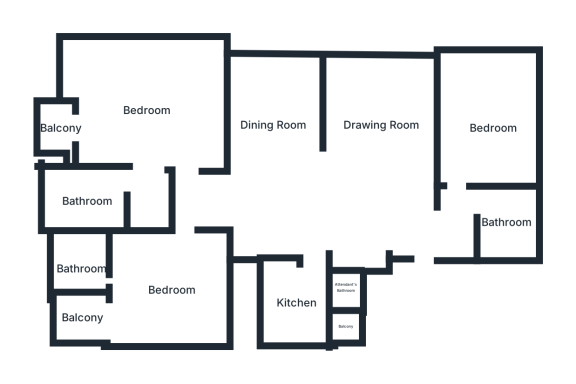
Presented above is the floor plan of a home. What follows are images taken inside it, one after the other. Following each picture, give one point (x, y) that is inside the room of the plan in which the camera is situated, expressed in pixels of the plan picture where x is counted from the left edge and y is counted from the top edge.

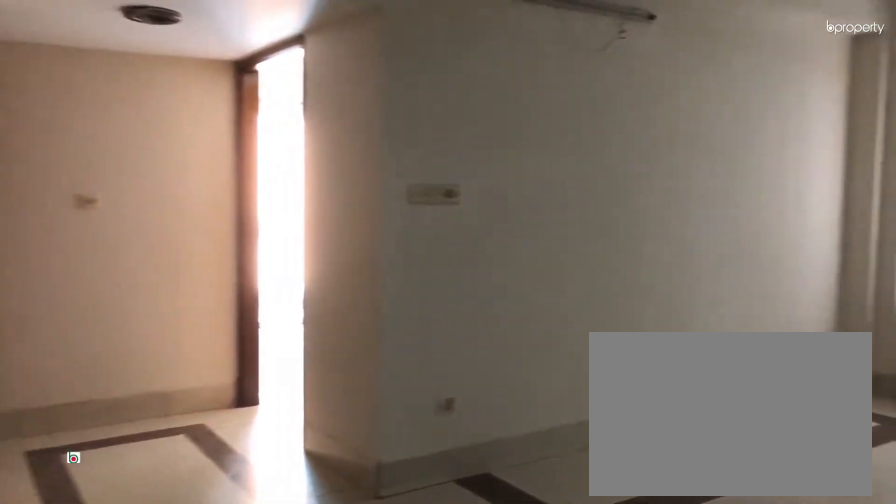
(276, 126)
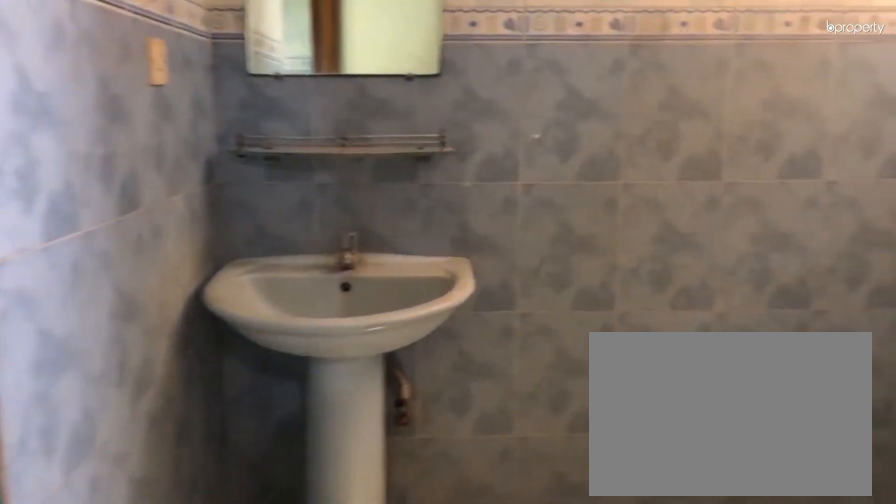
(505, 216)
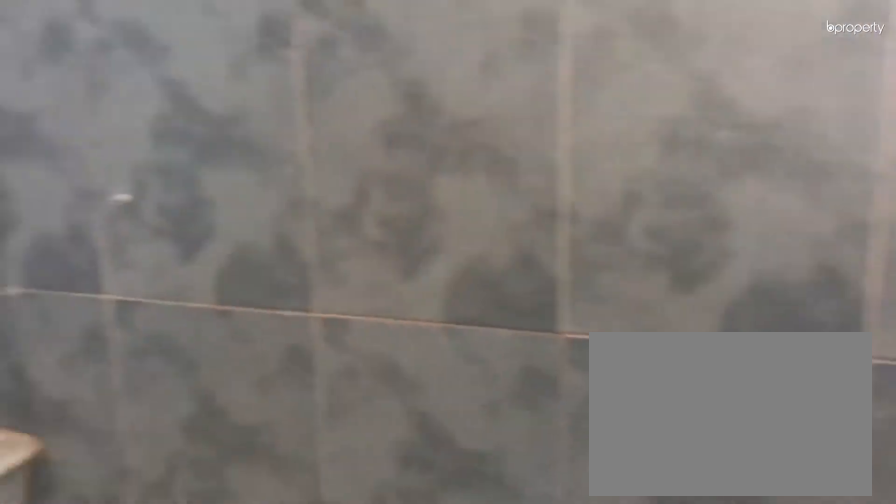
(506, 219)
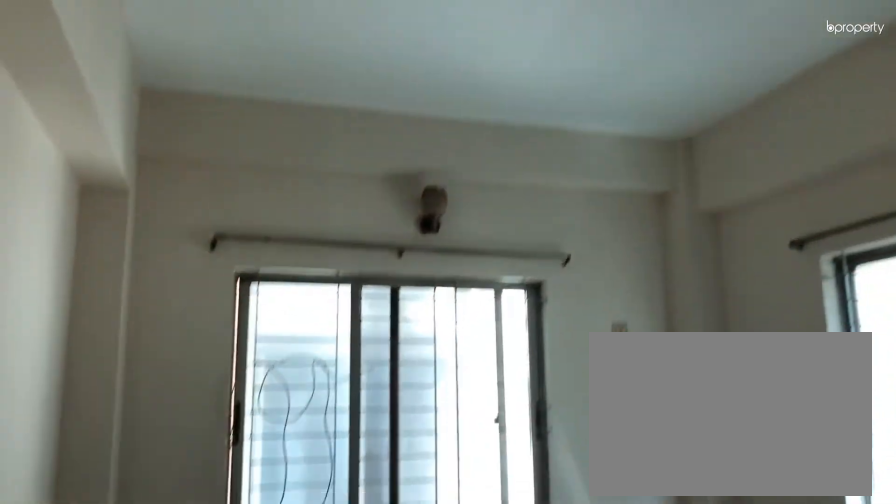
(493, 125)
